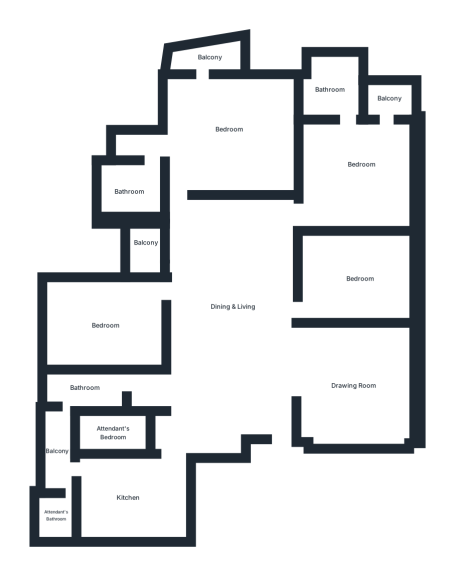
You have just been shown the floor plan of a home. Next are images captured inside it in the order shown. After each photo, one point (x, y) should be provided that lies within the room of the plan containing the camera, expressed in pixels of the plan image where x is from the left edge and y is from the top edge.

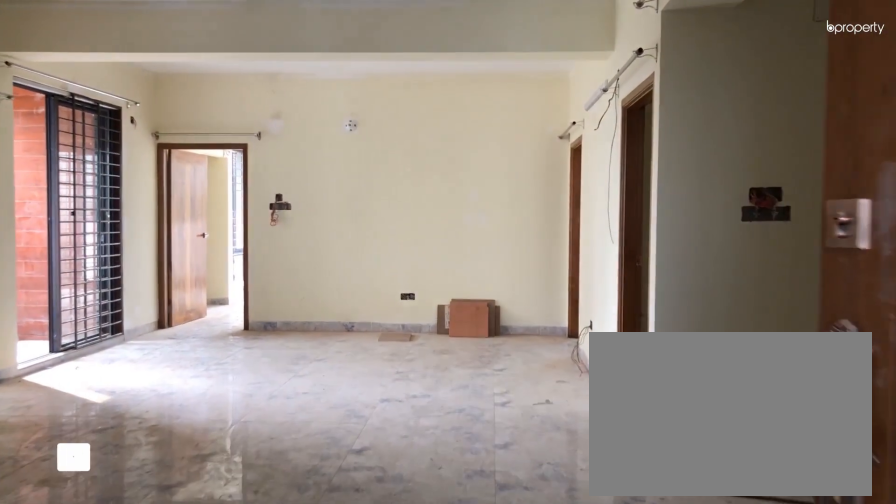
(270, 412)
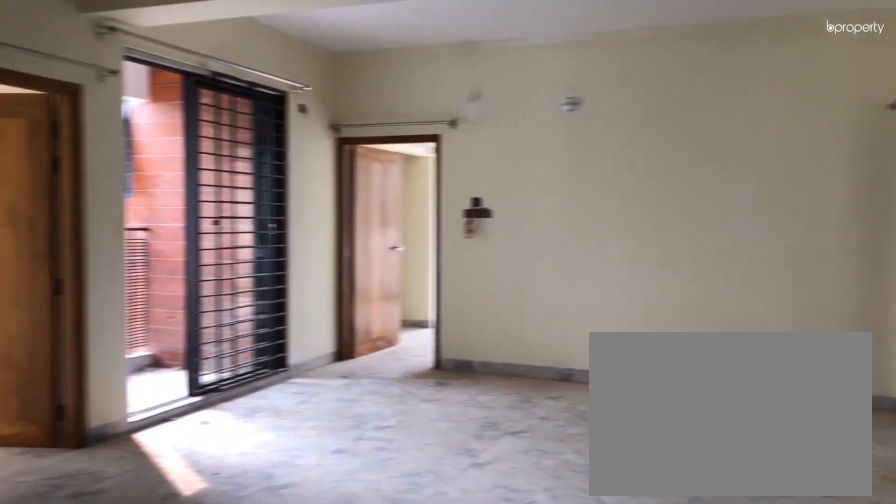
(231, 304)
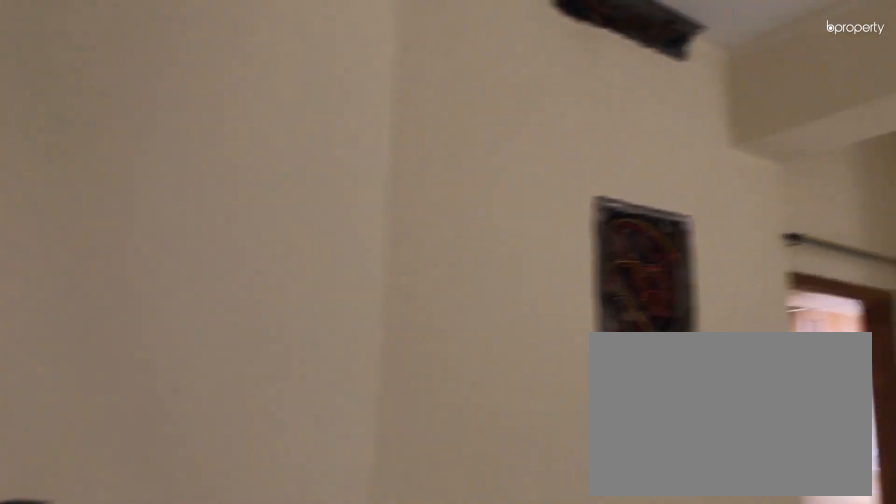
(231, 304)
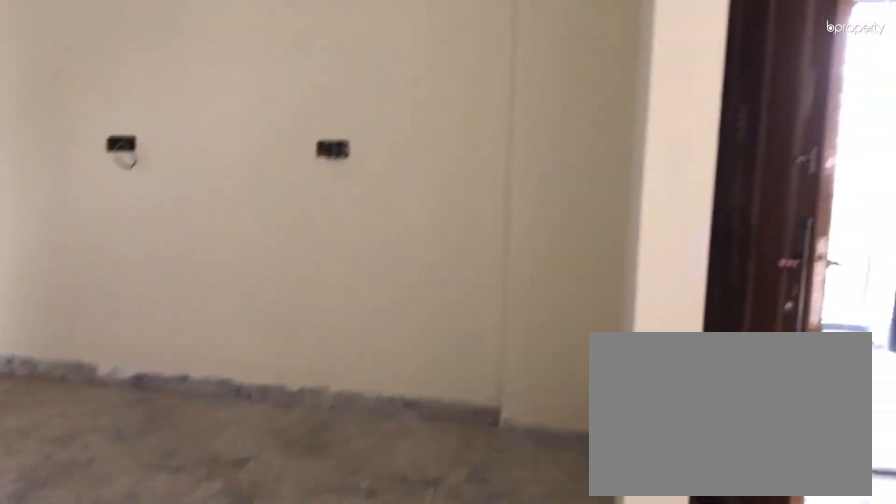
(354, 389)
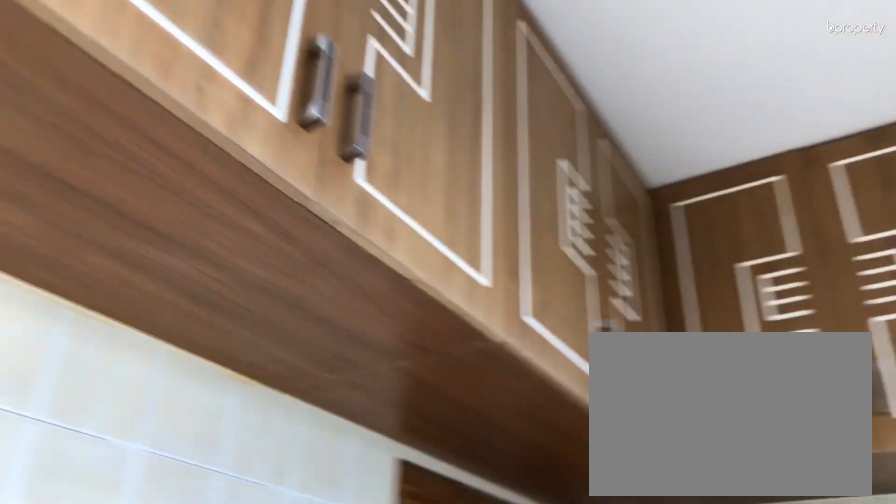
(124, 492)
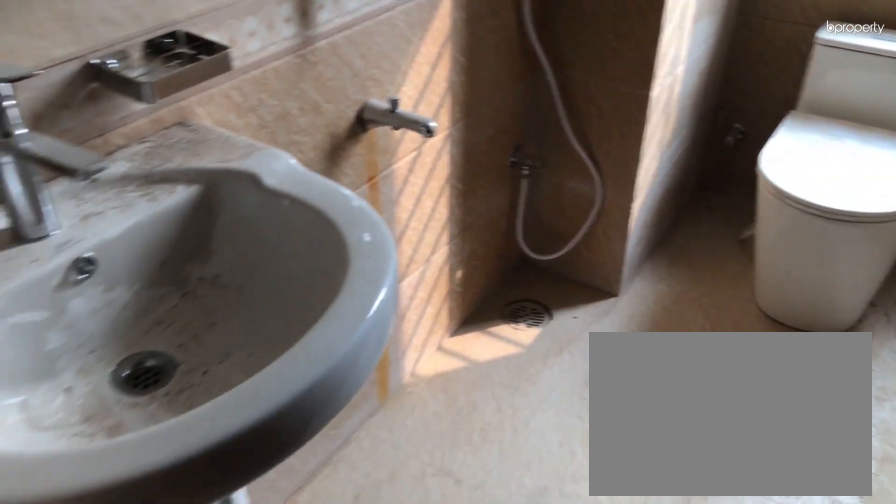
(85, 389)
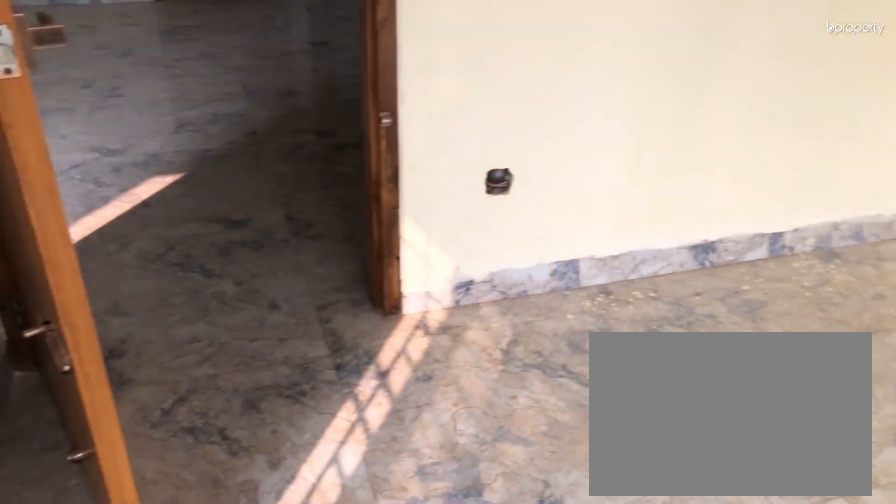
(105, 326)
